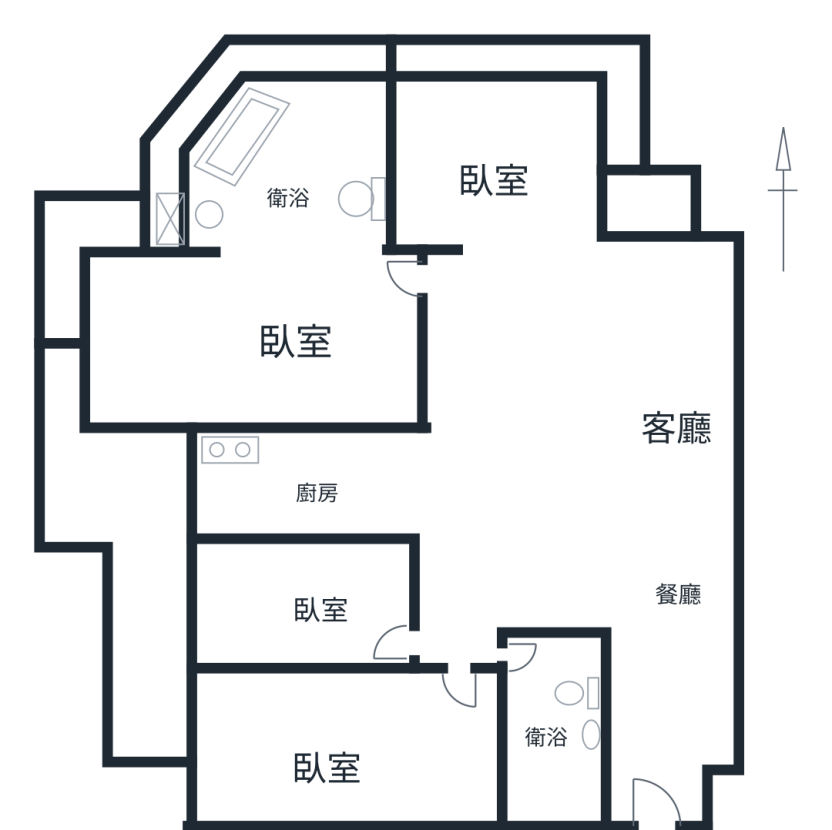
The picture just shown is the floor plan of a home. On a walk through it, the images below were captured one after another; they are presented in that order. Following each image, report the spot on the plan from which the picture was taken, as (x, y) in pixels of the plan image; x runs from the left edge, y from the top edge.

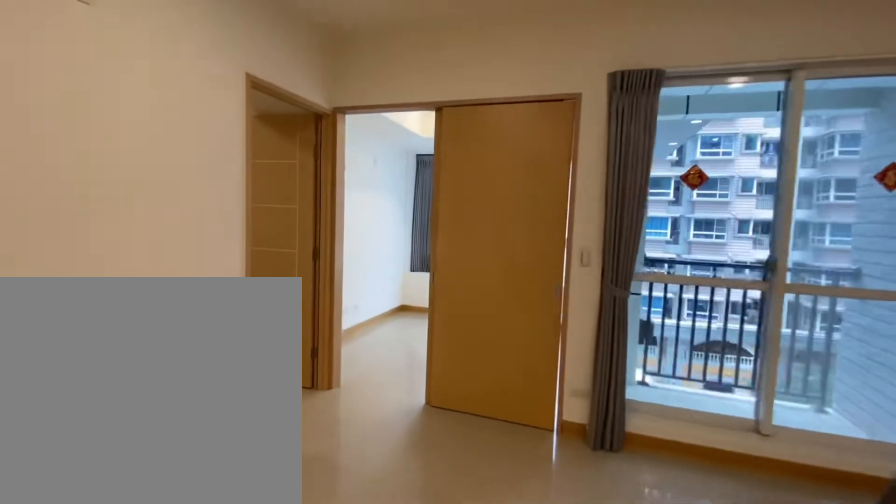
(607, 370)
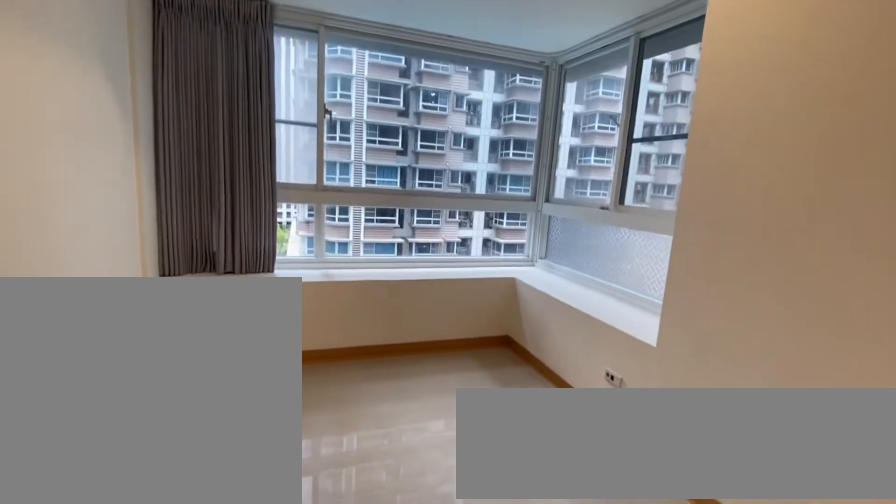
(492, 200)
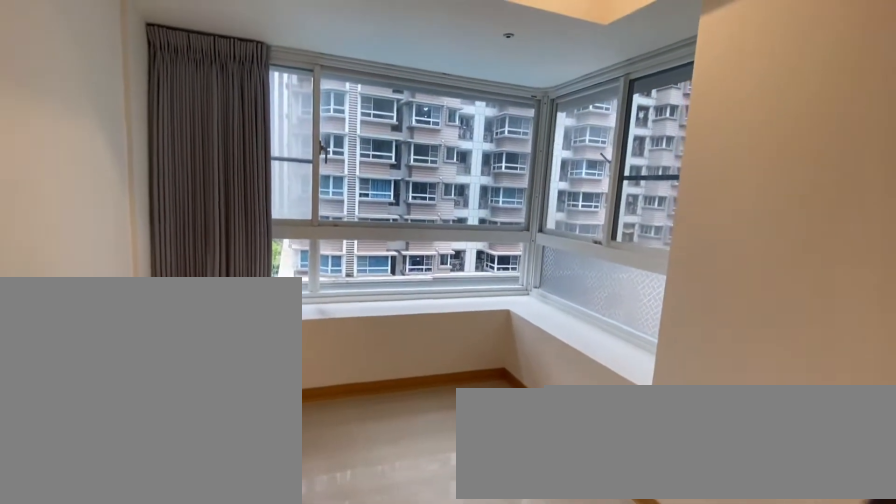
(494, 158)
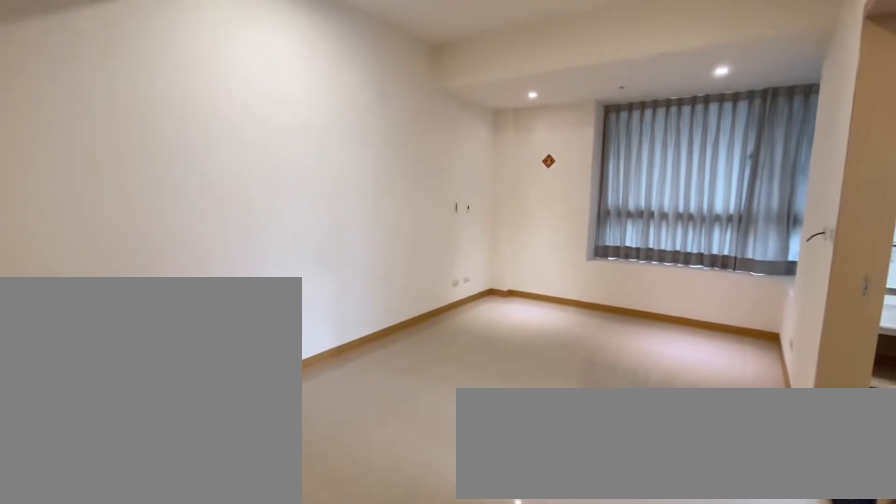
(305, 293)
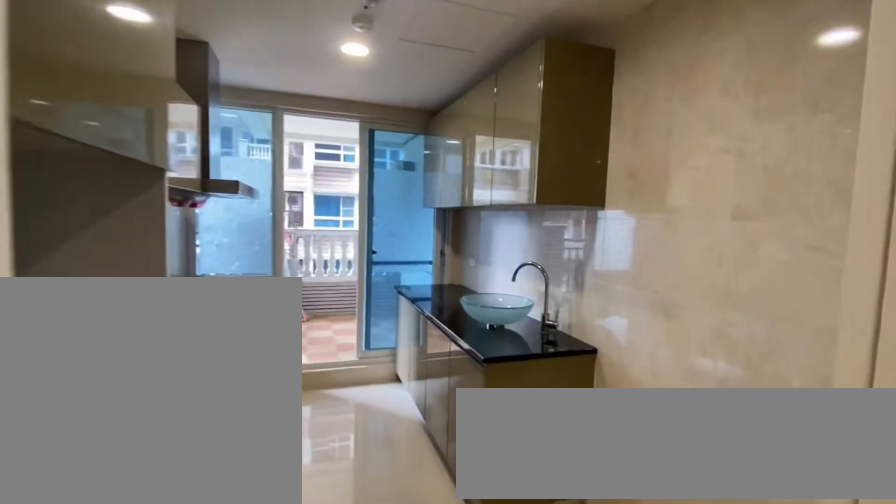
(326, 428)
